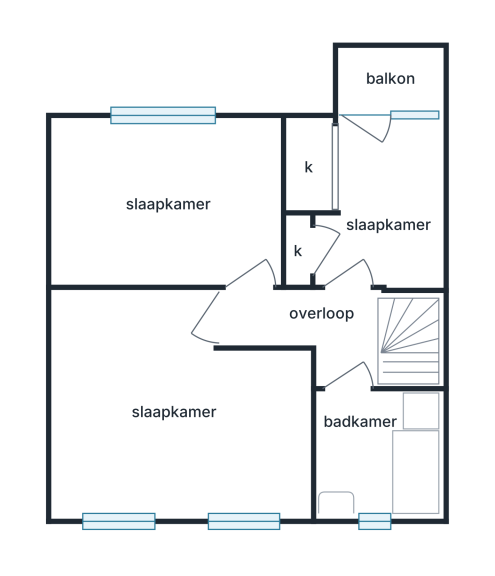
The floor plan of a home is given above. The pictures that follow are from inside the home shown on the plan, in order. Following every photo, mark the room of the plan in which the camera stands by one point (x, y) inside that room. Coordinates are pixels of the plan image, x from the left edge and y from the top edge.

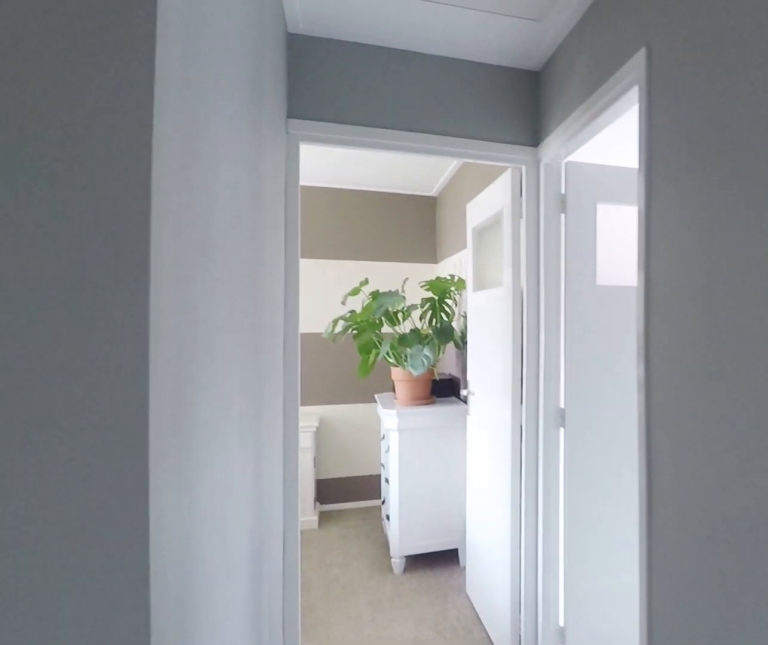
(328, 330)
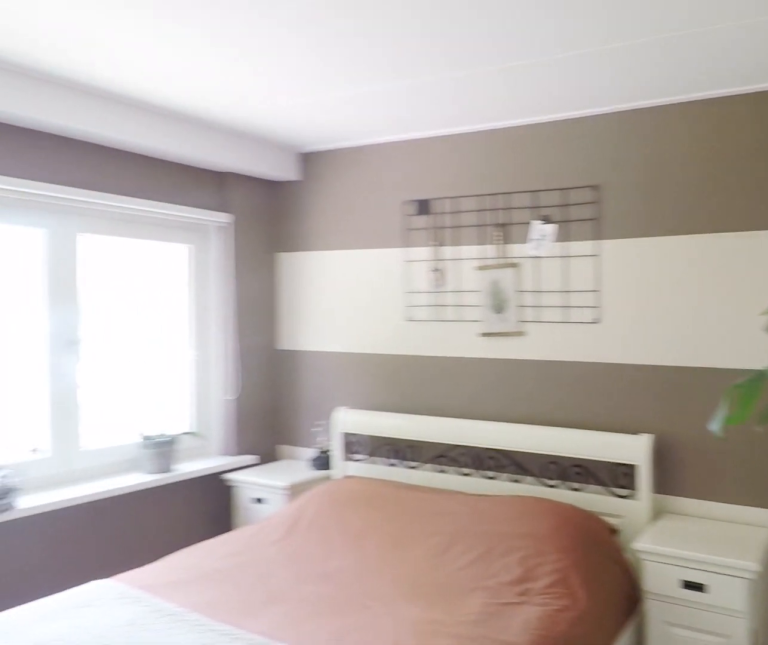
(253, 436)
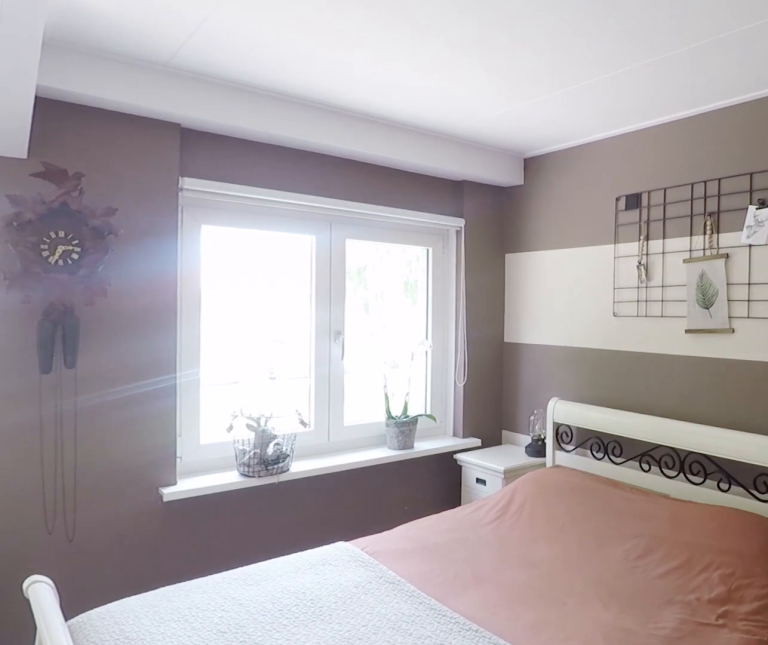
(253, 436)
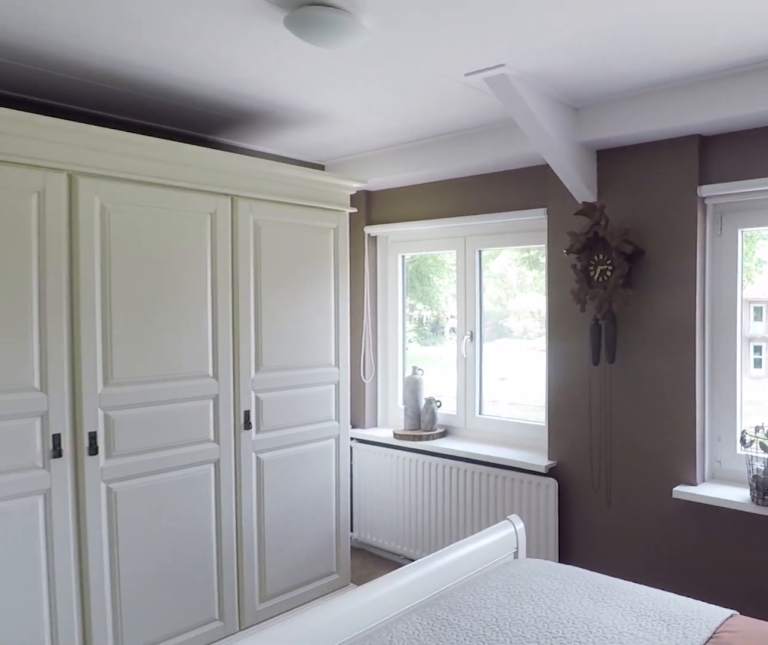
(253, 436)
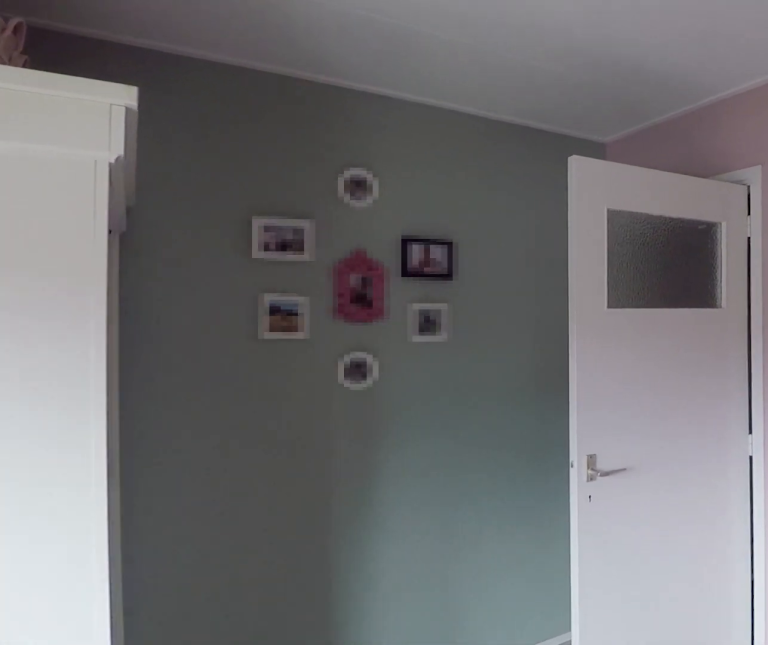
(273, 208)
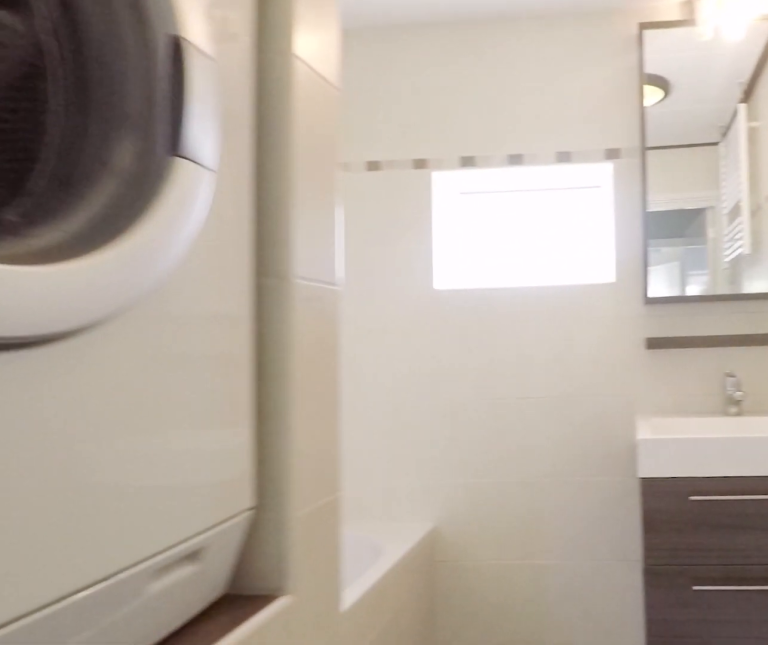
(377, 452)
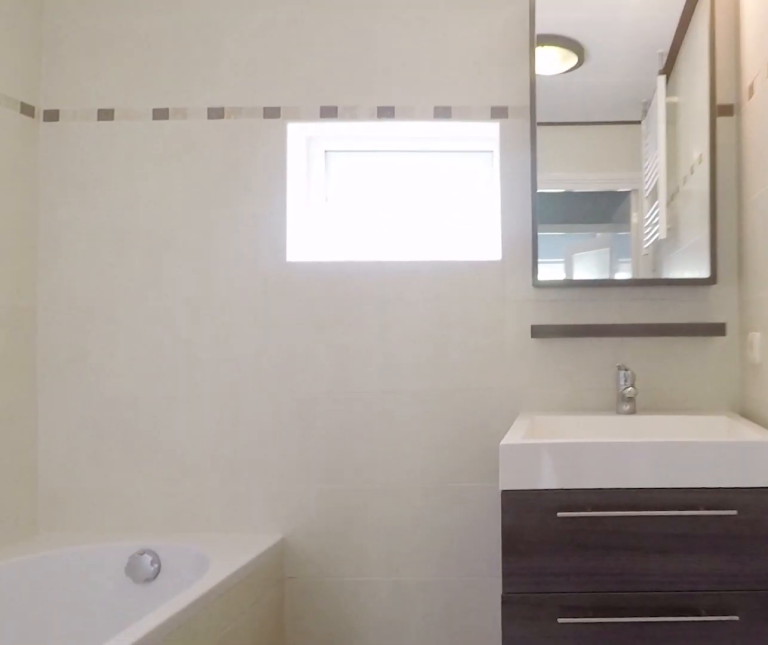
(377, 452)
